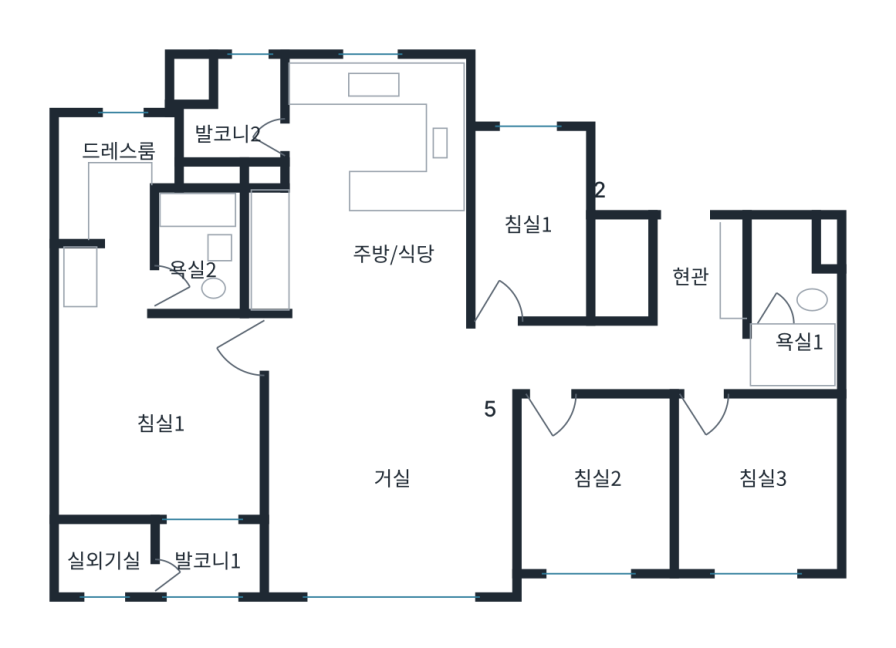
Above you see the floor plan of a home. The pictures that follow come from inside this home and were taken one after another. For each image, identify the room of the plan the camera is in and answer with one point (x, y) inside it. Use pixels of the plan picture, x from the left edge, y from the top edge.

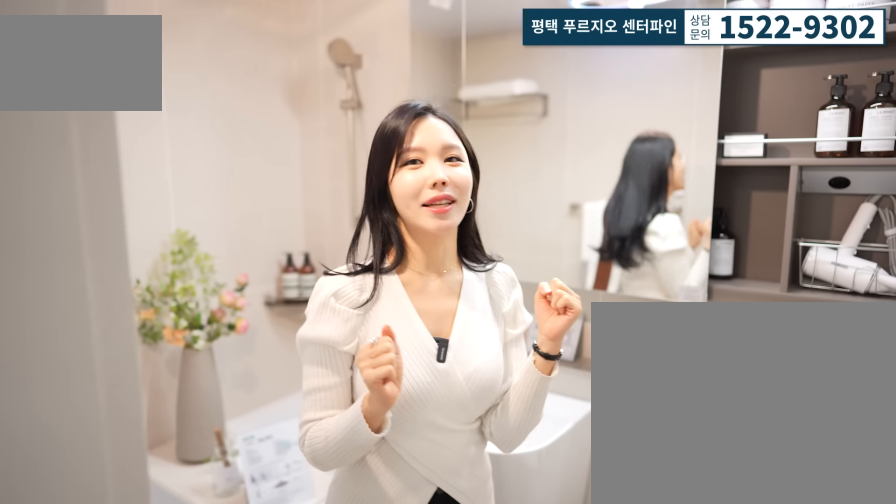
(197, 282)
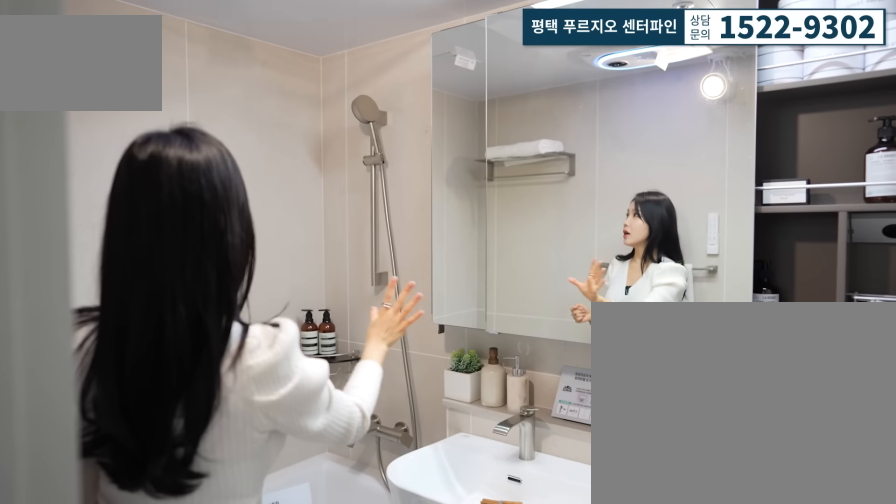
(222, 263)
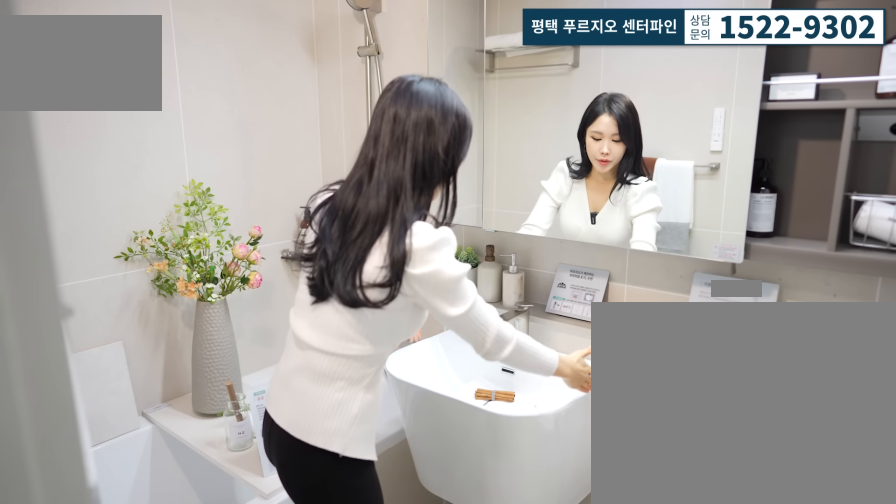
(197, 282)
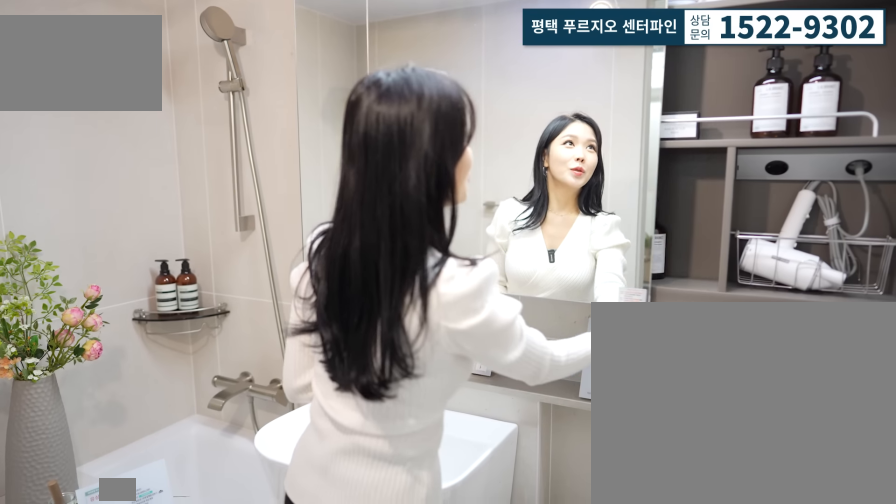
(197, 282)
